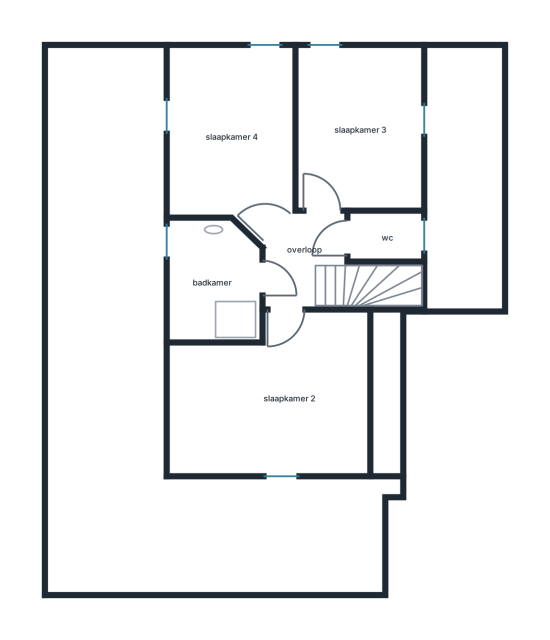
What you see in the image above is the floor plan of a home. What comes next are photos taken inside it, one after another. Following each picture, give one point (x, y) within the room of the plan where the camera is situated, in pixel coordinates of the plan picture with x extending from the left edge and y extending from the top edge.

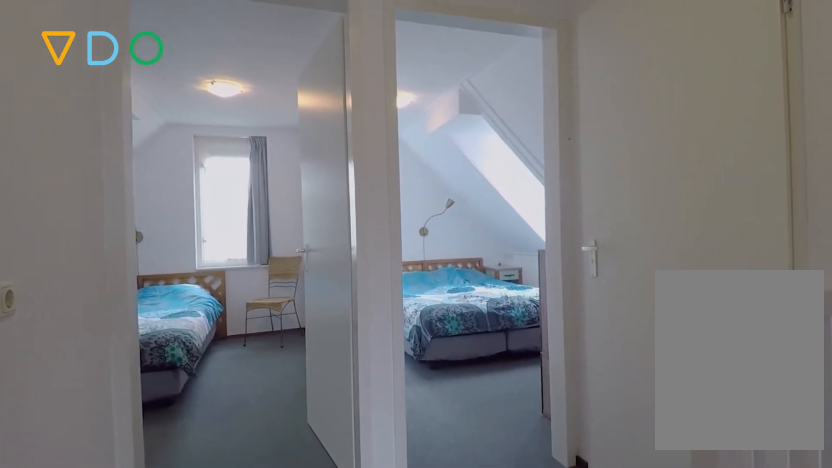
(302, 257)
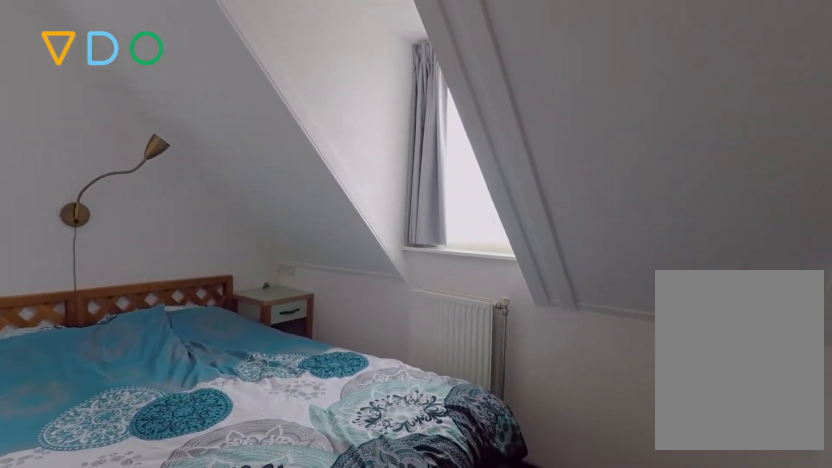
(360, 128)
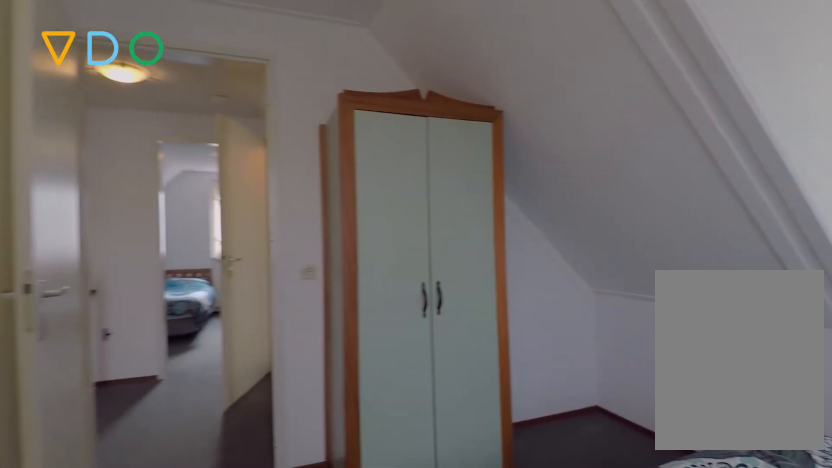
(231, 136)
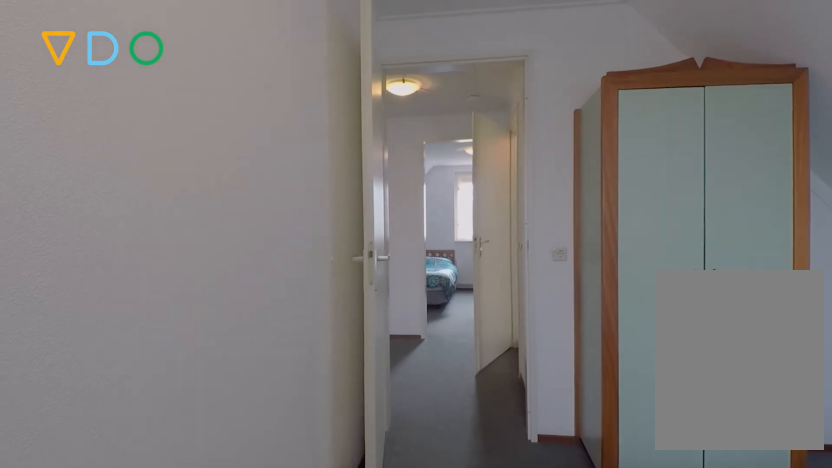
(231, 136)
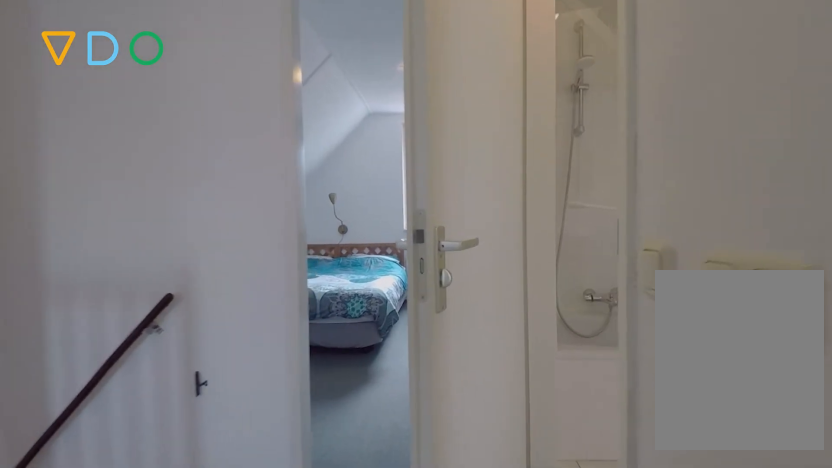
(302, 257)
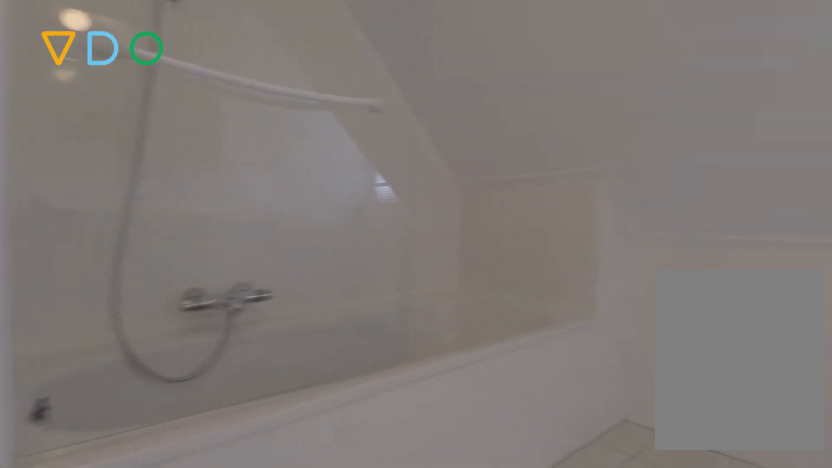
(211, 282)
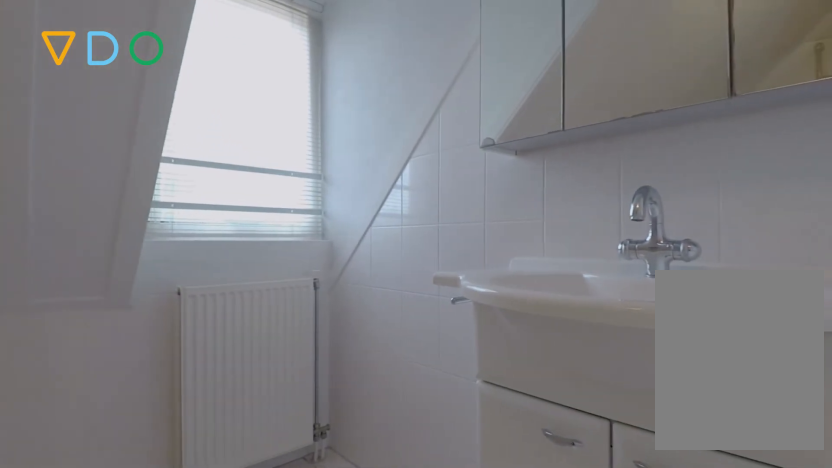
(211, 282)
